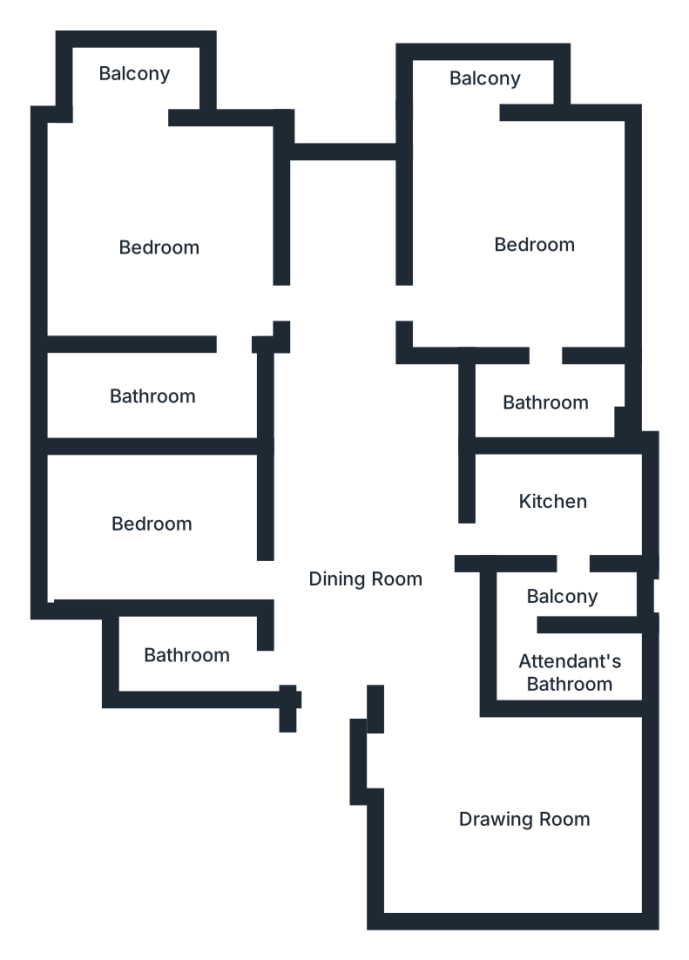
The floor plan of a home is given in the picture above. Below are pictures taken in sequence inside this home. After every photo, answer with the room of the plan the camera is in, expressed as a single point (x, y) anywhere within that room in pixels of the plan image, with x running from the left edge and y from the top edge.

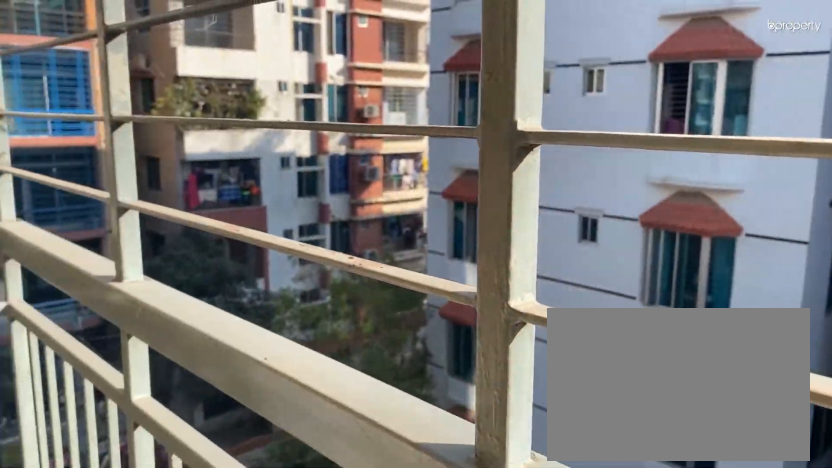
(136, 77)
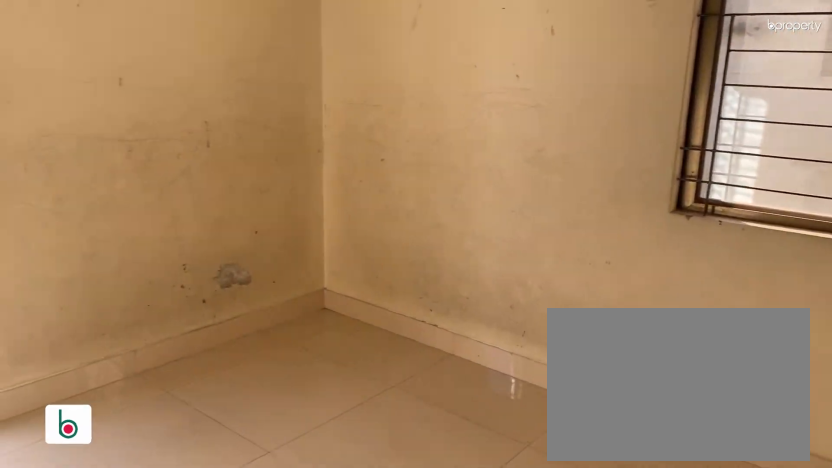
(536, 252)
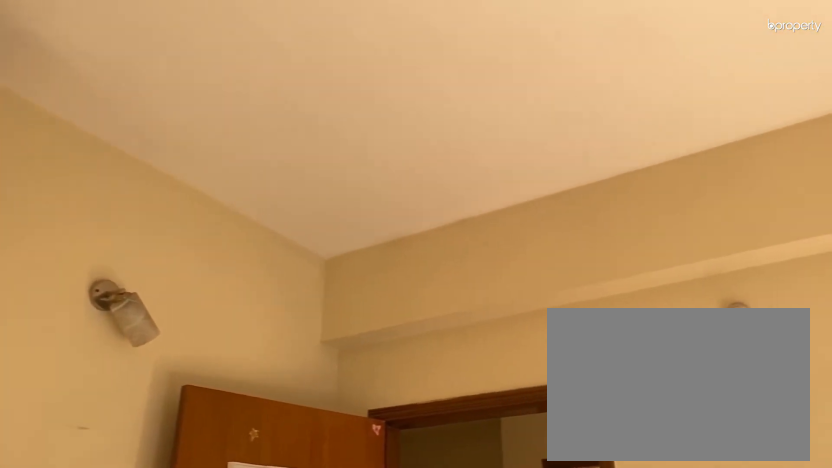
(535, 252)
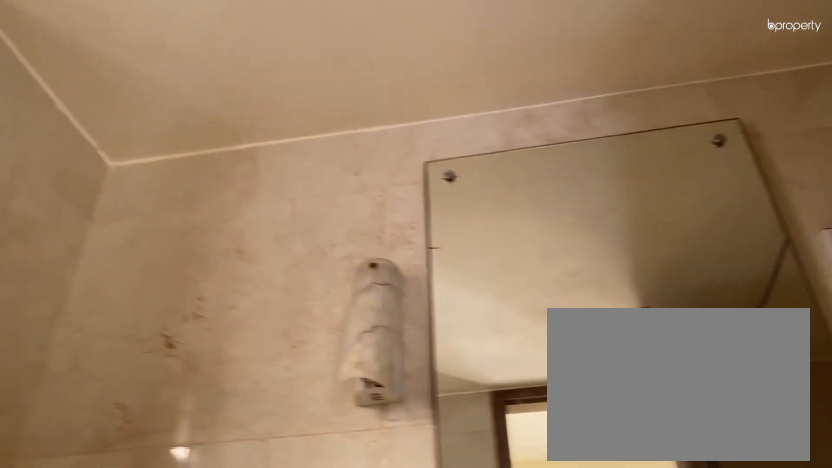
(542, 396)
